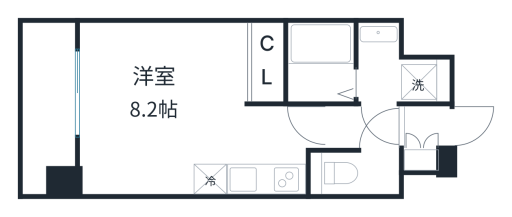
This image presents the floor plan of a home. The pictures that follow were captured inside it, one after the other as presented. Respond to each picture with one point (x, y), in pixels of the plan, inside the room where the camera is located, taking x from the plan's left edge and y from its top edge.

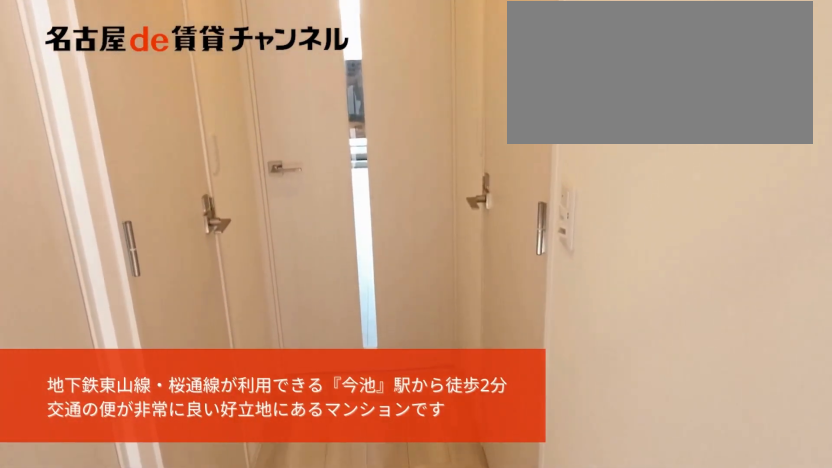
(390, 127)
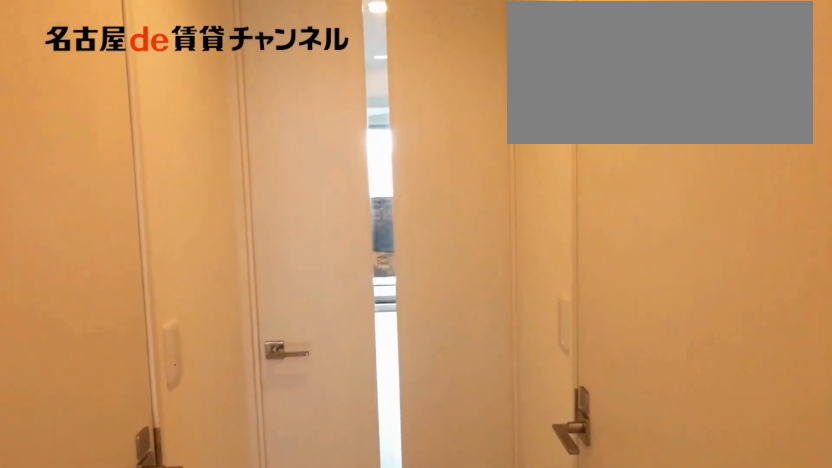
(390, 127)
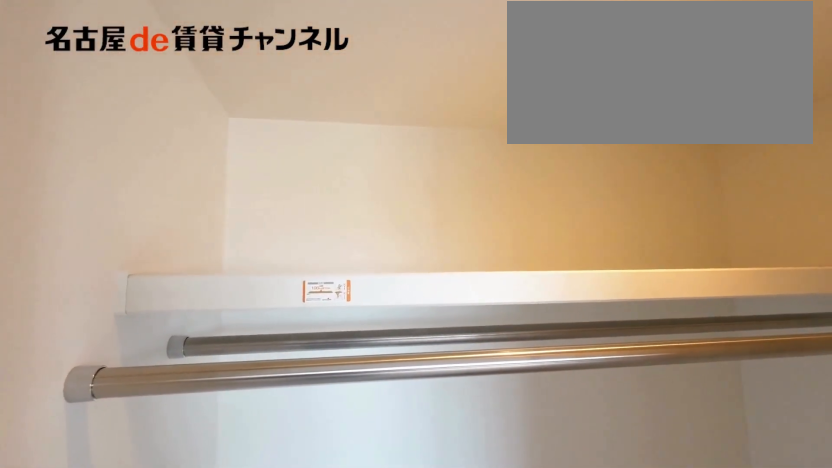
(268, 62)
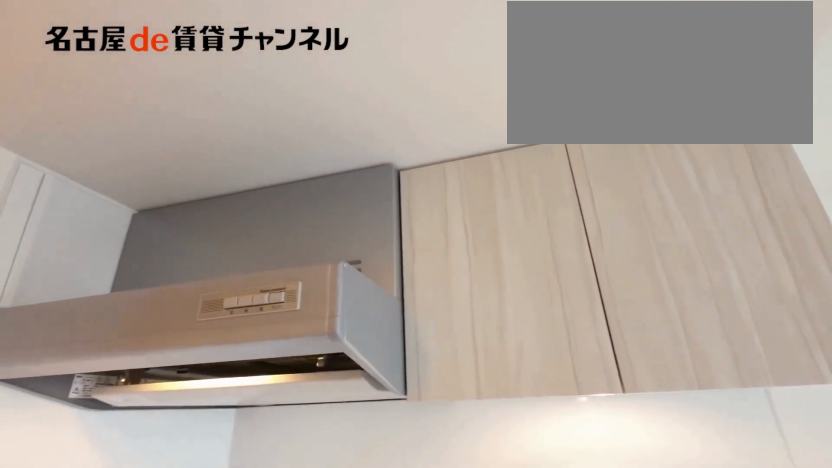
(266, 179)
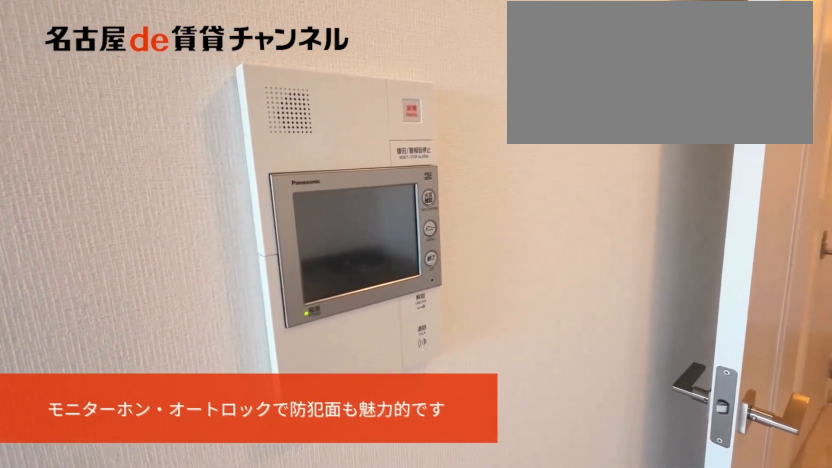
(266, 179)
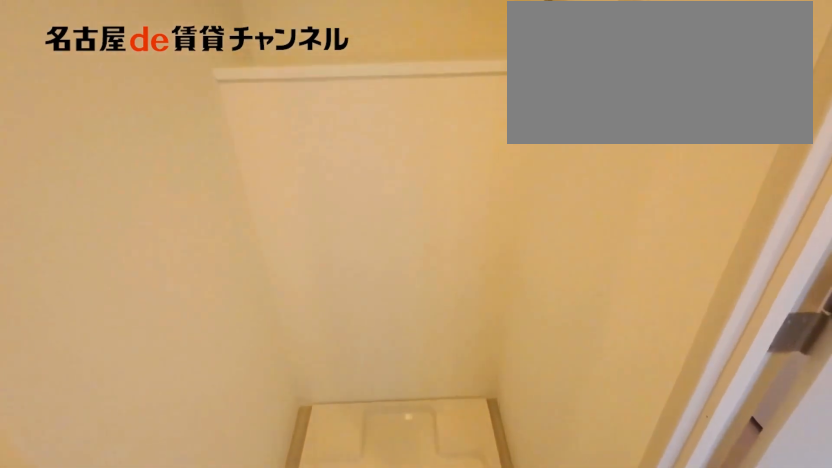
(396, 69)
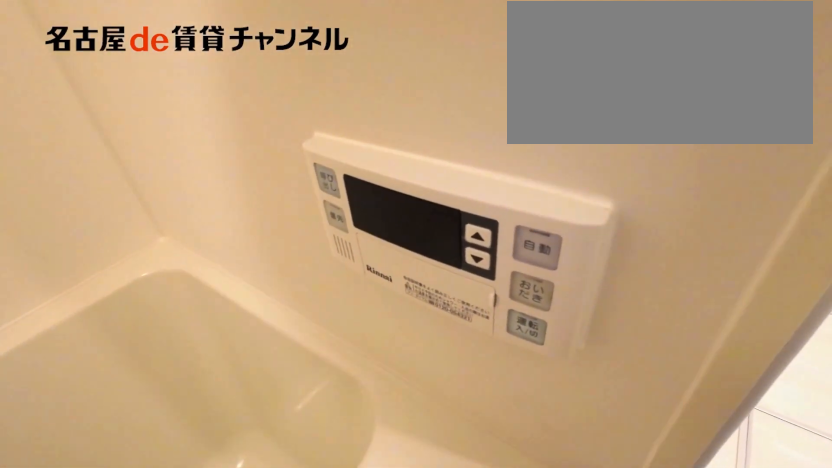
(321, 62)
